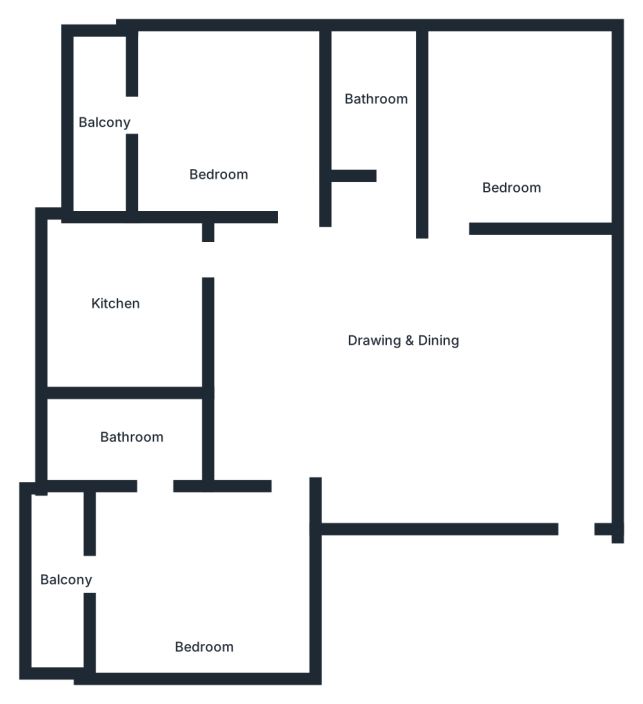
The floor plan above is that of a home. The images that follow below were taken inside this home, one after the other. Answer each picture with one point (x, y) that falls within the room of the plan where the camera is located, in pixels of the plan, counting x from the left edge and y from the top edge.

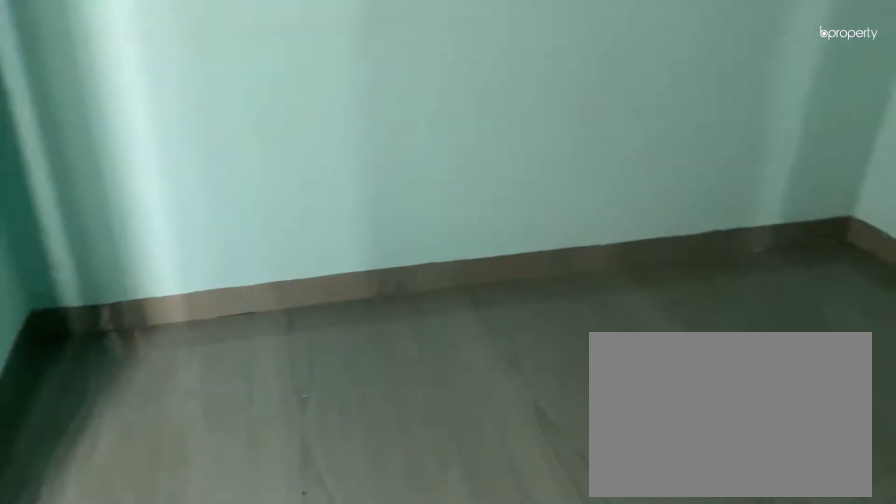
(512, 130)
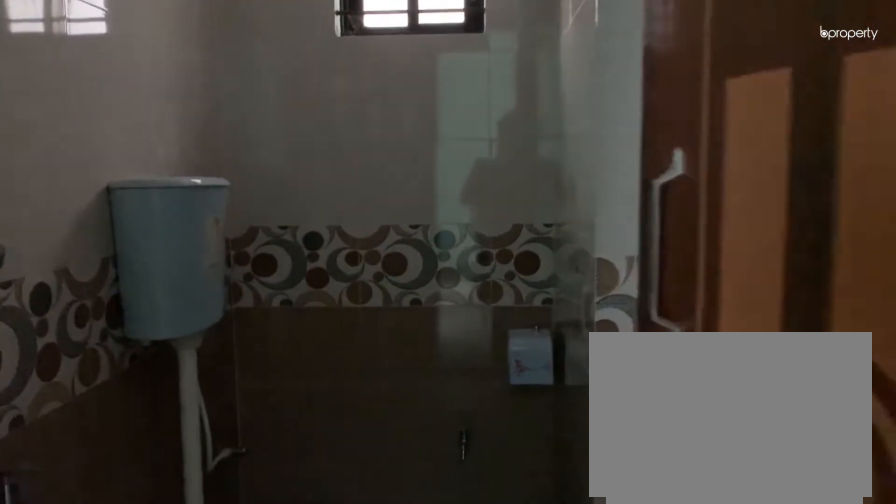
(379, 116)
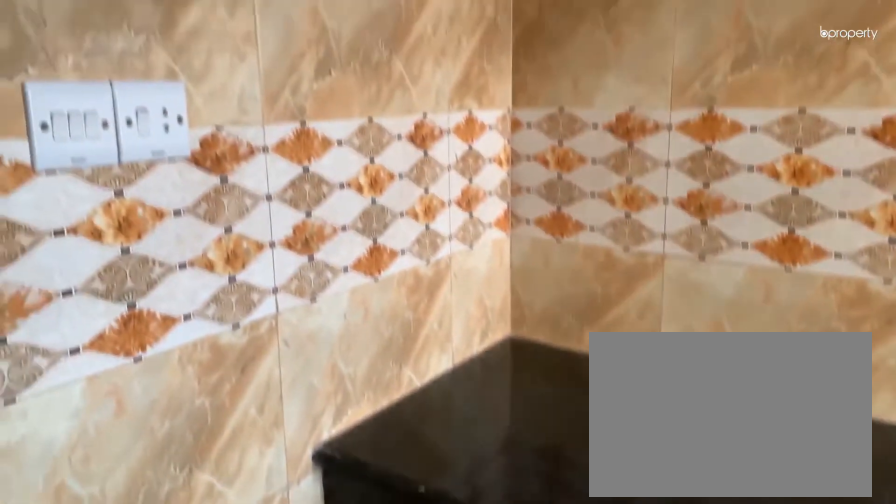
(113, 278)
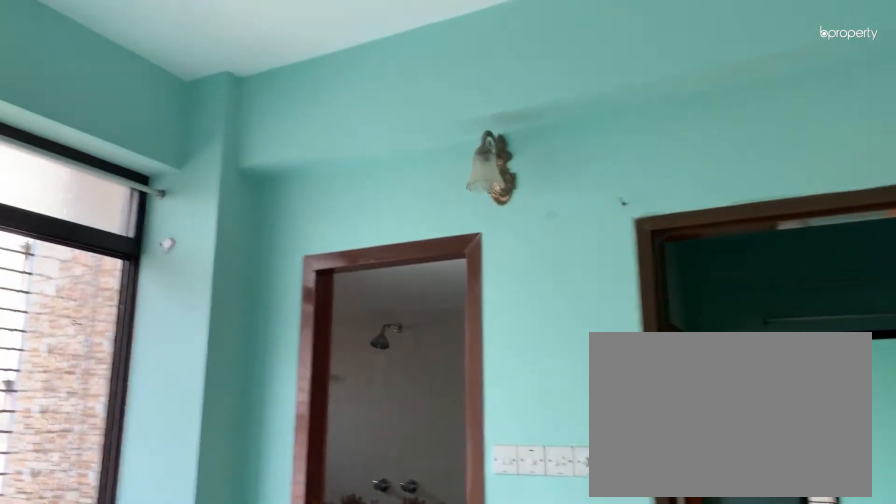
(192, 592)
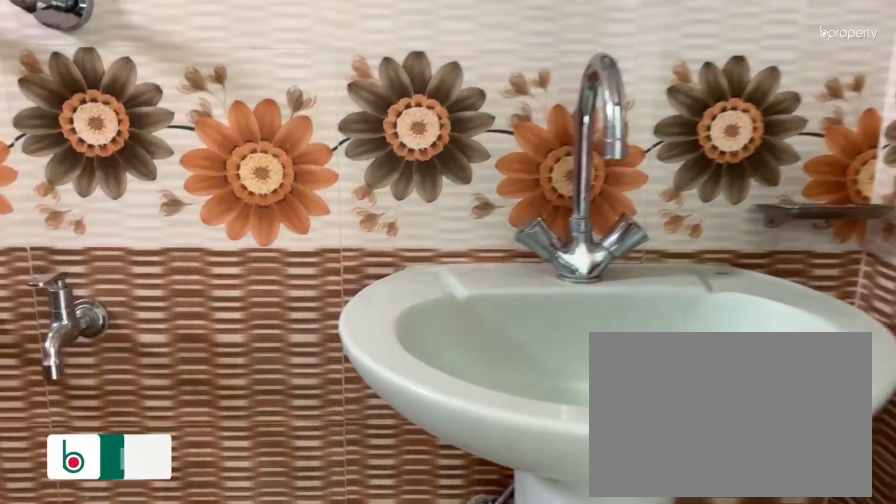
(138, 445)
